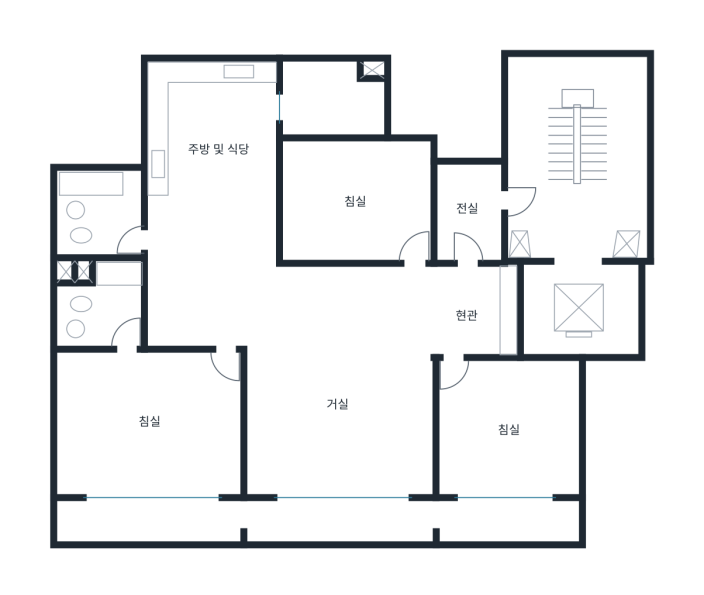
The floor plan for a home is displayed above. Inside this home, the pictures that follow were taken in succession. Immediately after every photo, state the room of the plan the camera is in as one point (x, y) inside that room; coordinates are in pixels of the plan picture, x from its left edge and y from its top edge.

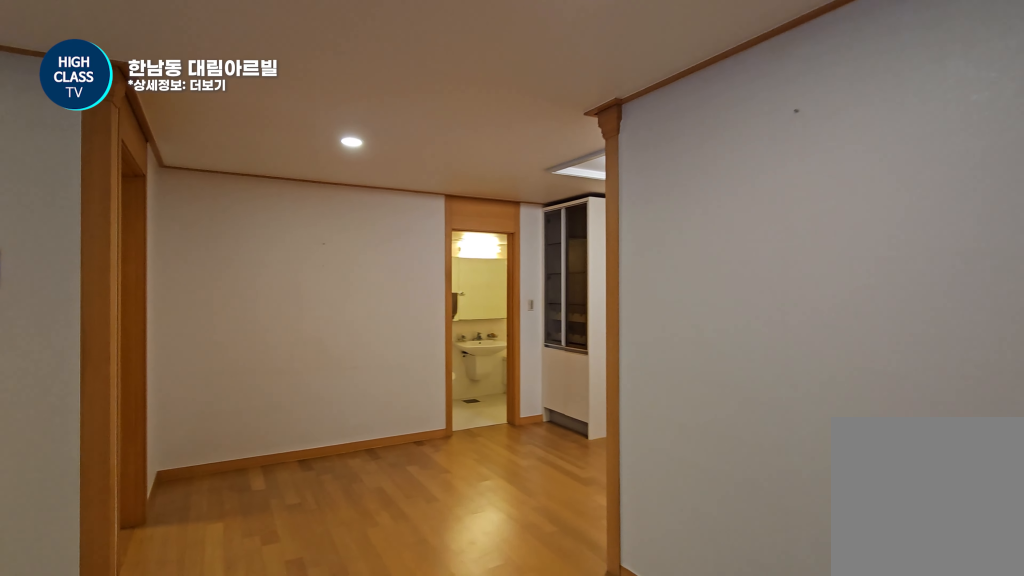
(338, 379)
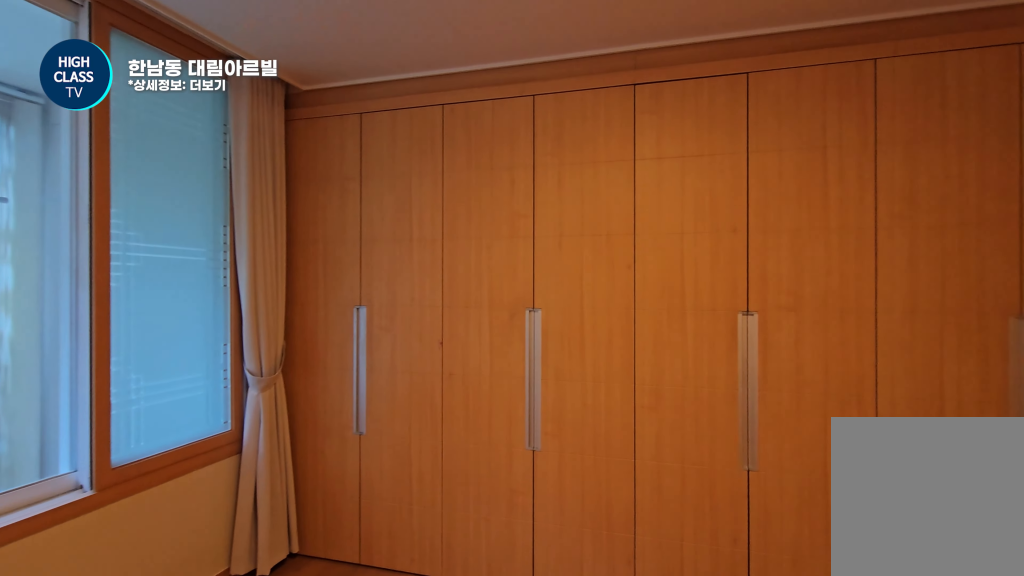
(152, 419)
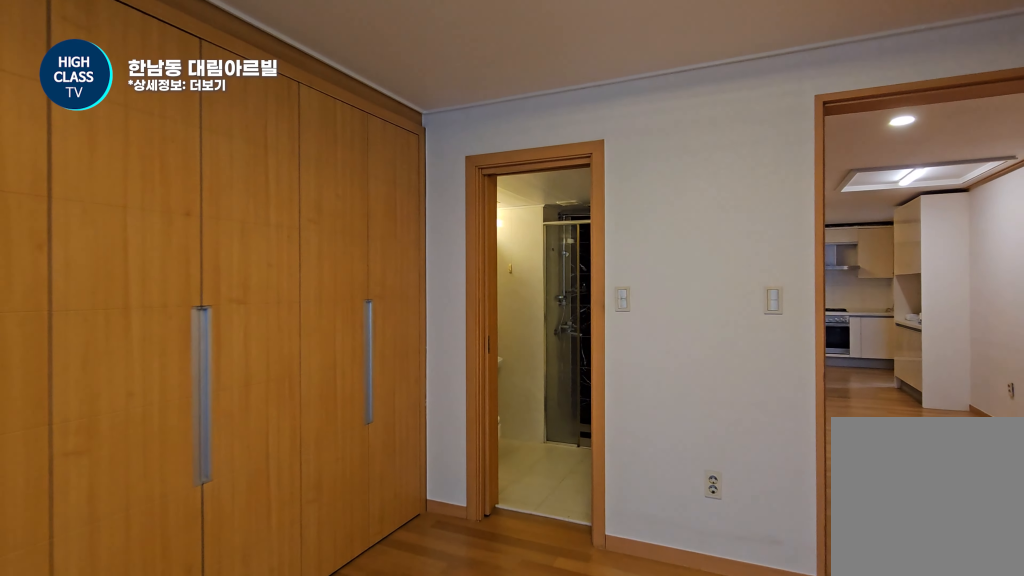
(152, 419)
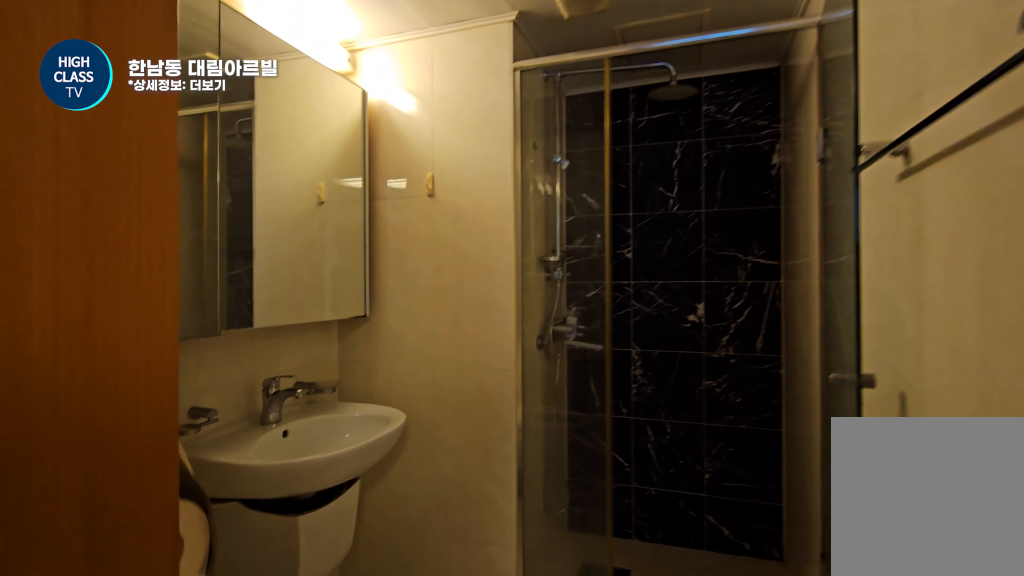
(103, 300)
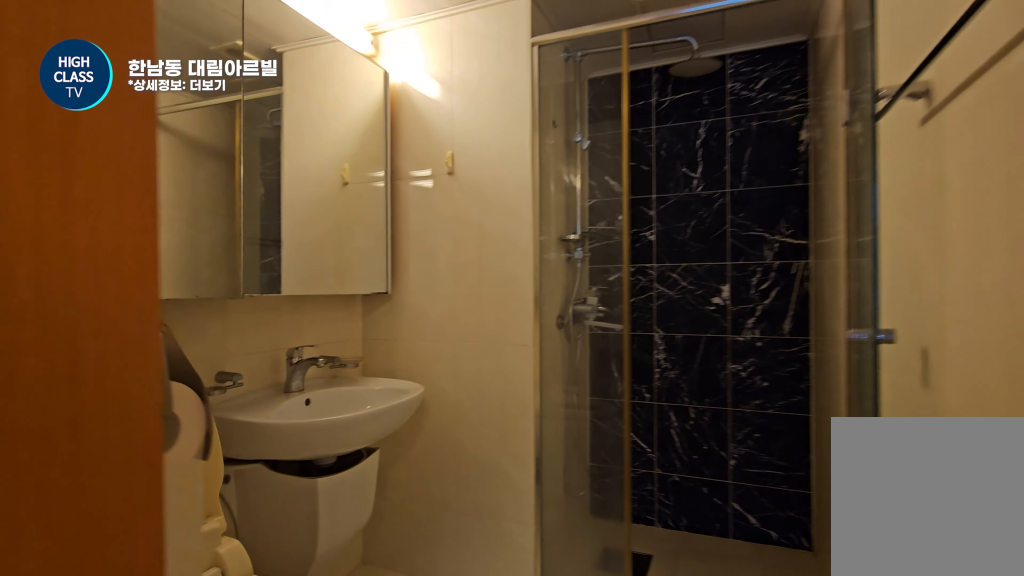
(103, 300)
